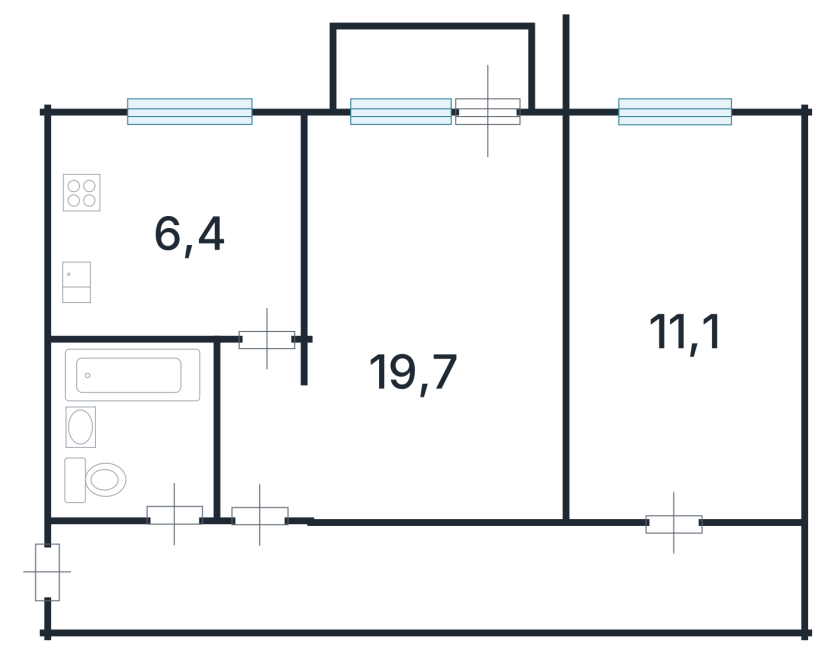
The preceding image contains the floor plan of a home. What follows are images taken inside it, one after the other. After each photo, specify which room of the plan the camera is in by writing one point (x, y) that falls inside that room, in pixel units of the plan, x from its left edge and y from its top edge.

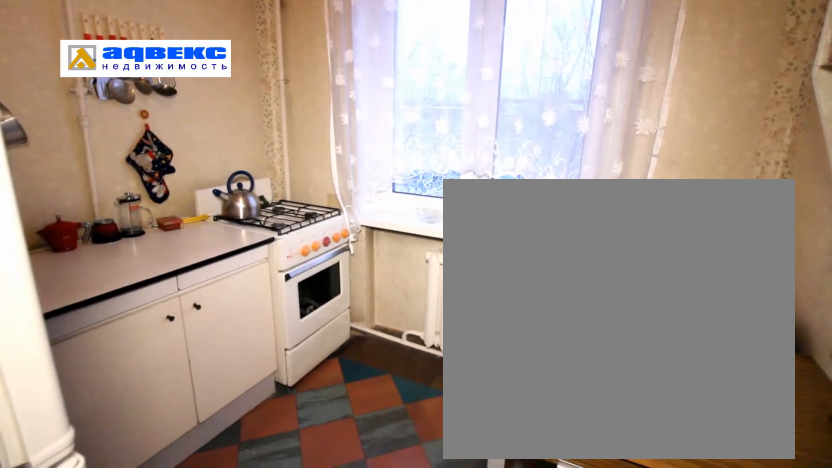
(128, 274)
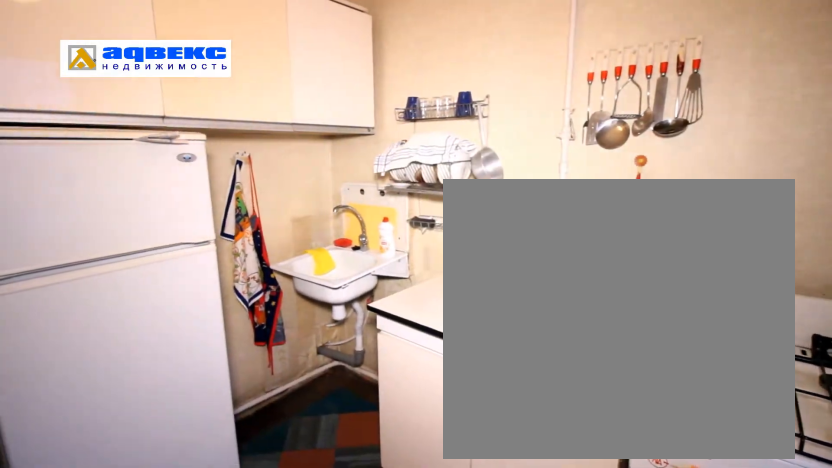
(128, 274)
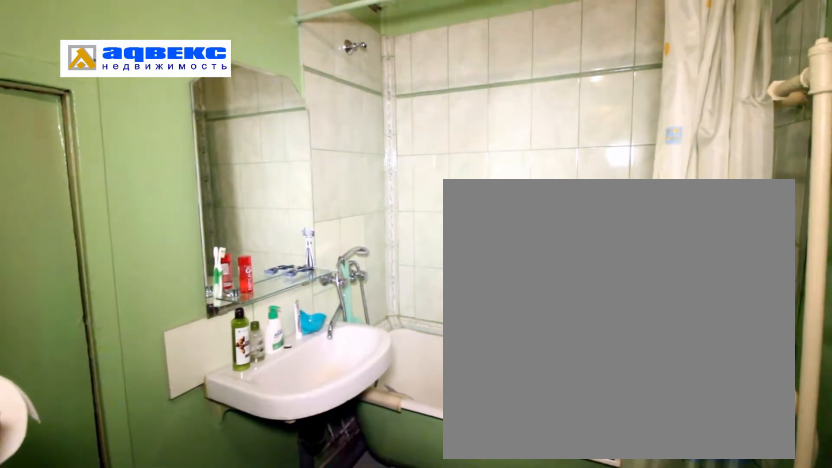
(143, 489)
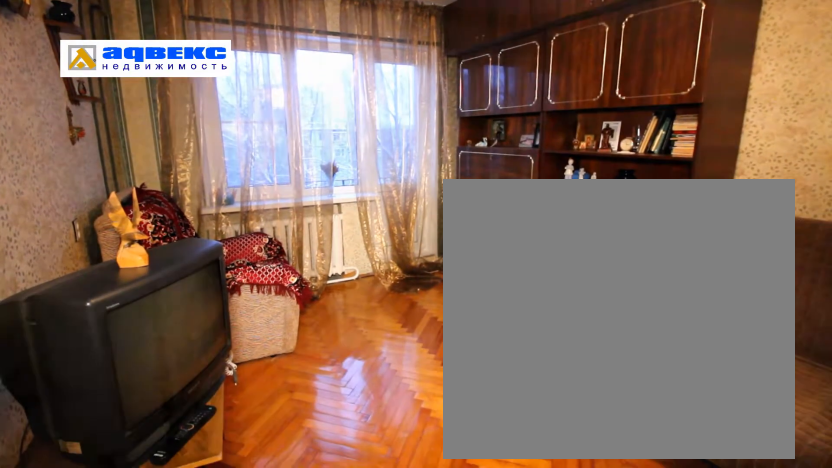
(518, 401)
